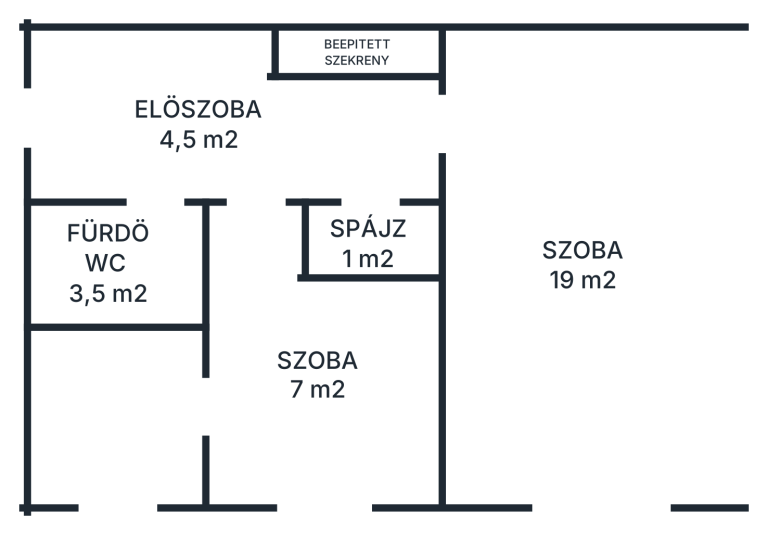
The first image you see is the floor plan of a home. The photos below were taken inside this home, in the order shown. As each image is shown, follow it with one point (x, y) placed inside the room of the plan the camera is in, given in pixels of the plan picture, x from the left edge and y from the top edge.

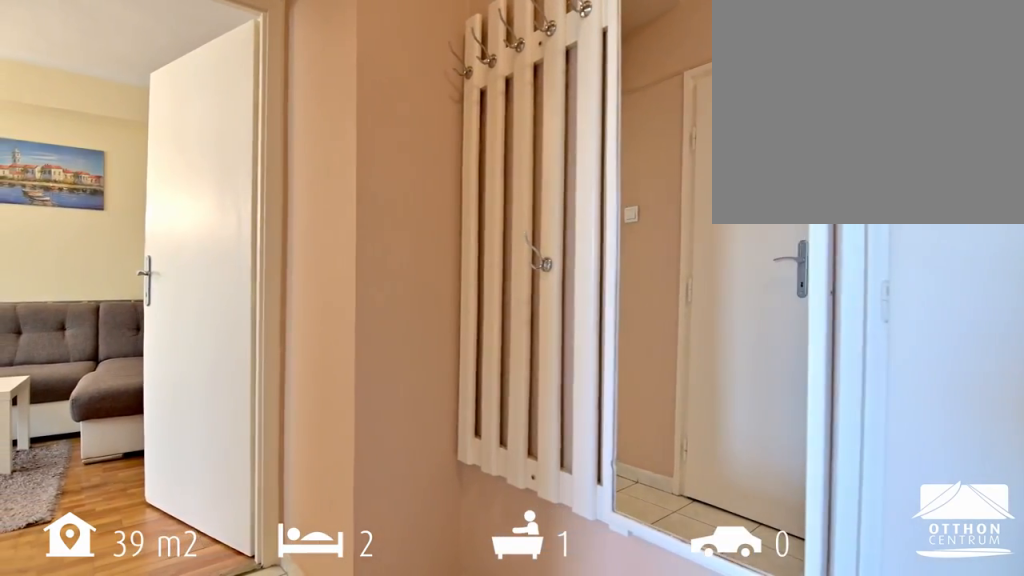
(208, 120)
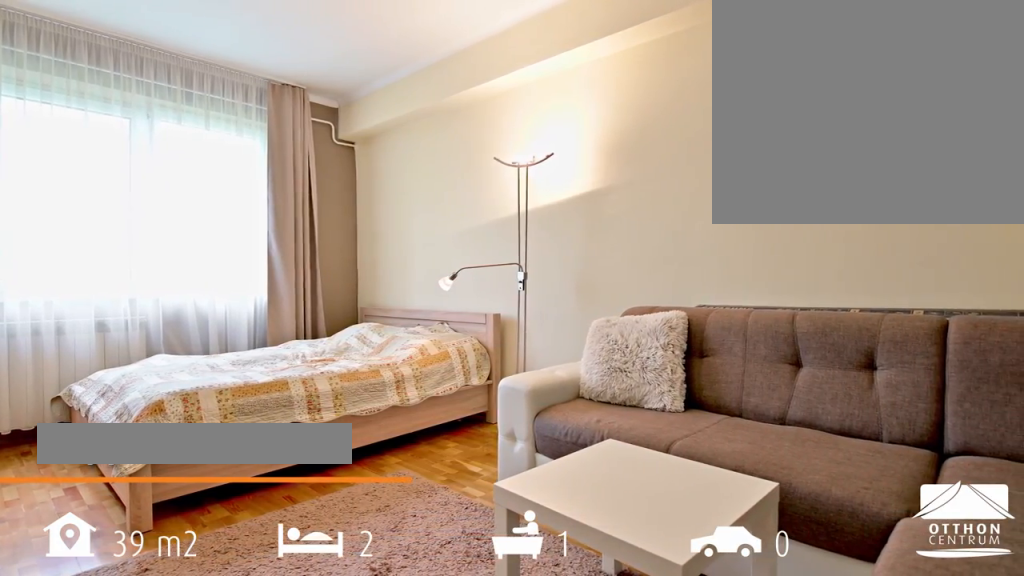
(597, 251)
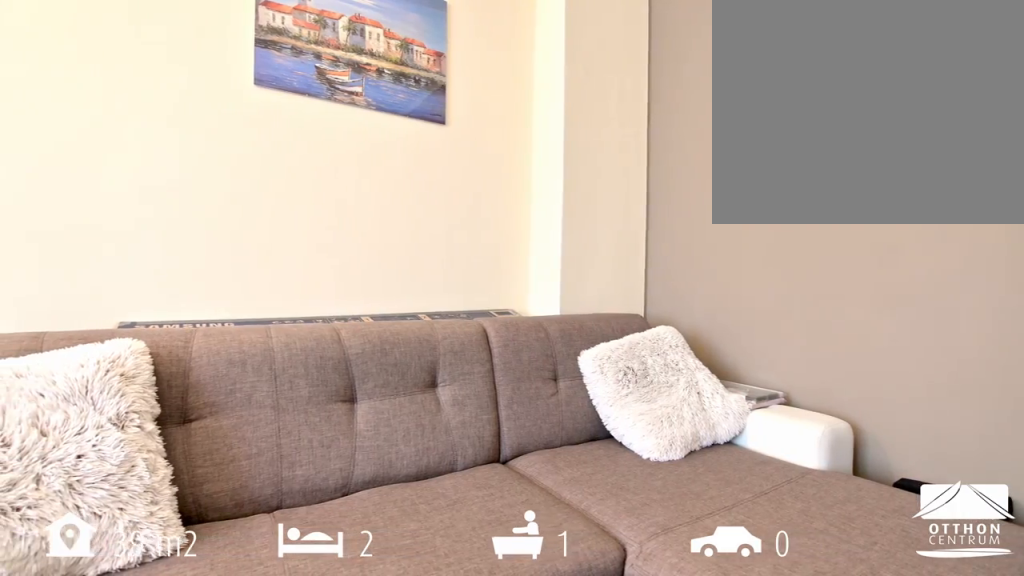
(597, 251)
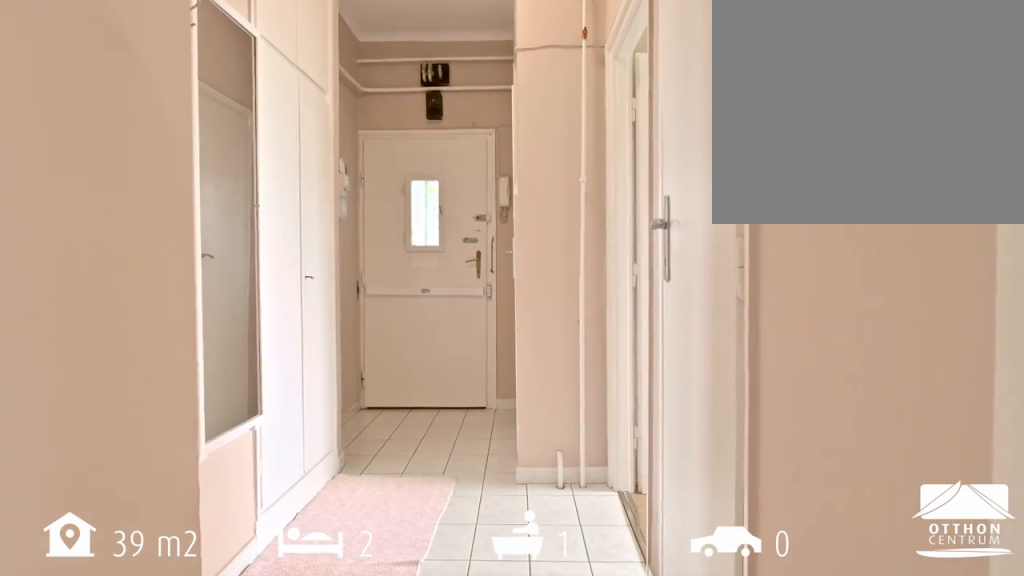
(209, 120)
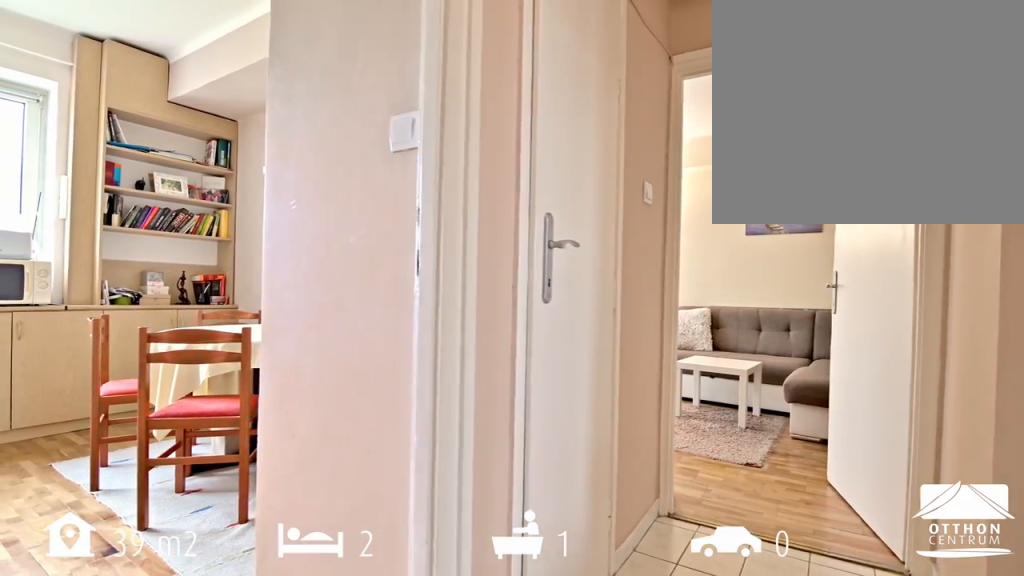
(209, 120)
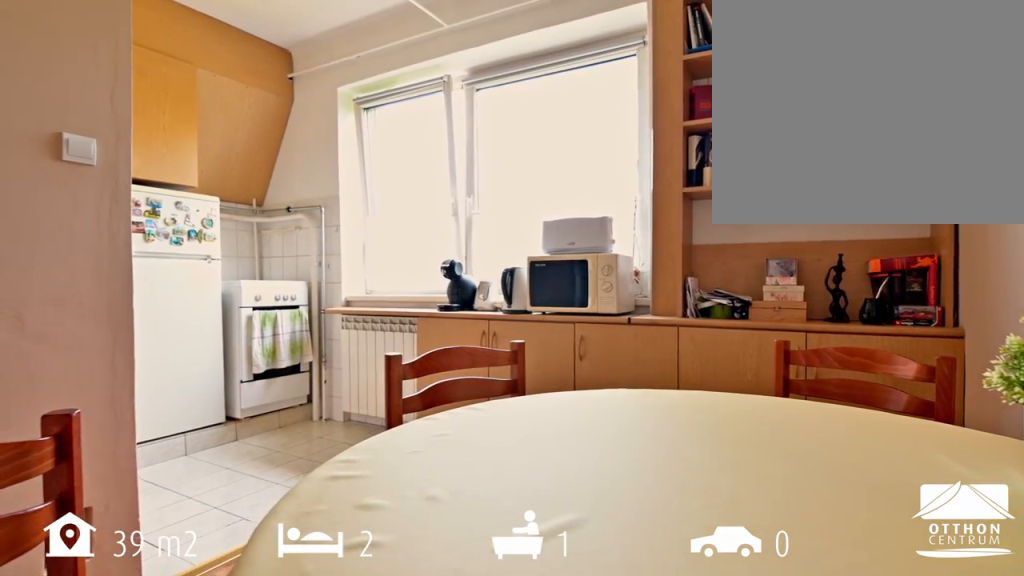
(315, 370)
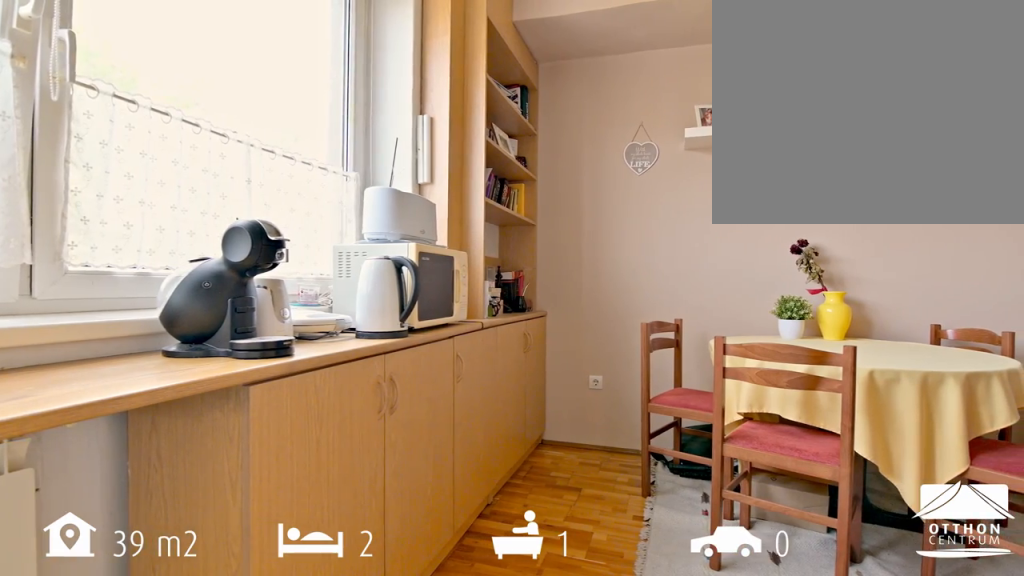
(121, 422)
